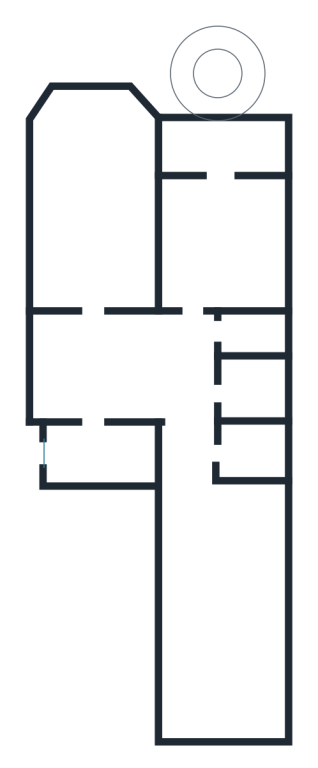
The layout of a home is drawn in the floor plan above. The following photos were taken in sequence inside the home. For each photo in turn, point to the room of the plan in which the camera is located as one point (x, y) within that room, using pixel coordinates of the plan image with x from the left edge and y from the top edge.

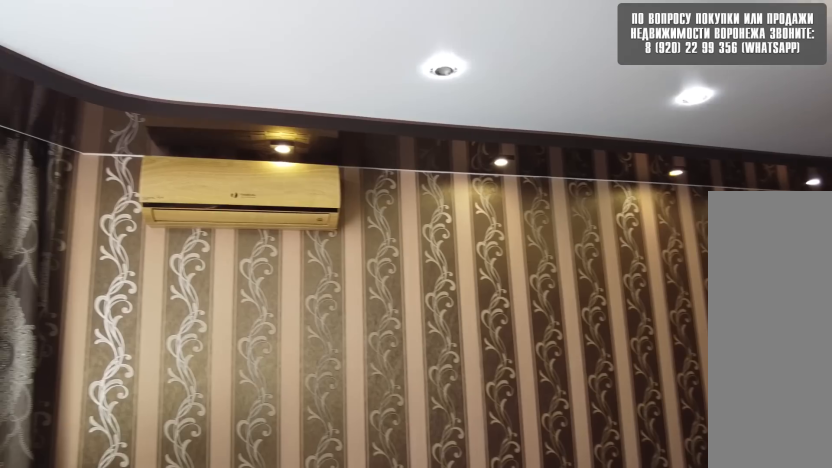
(91, 270)
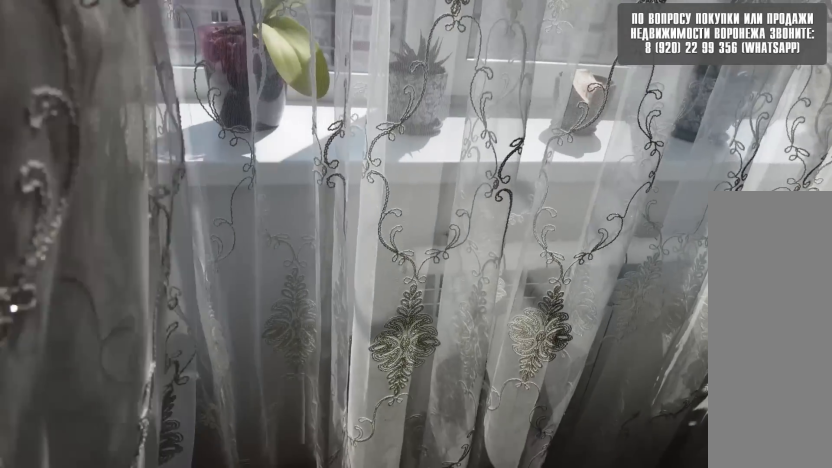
(91, 270)
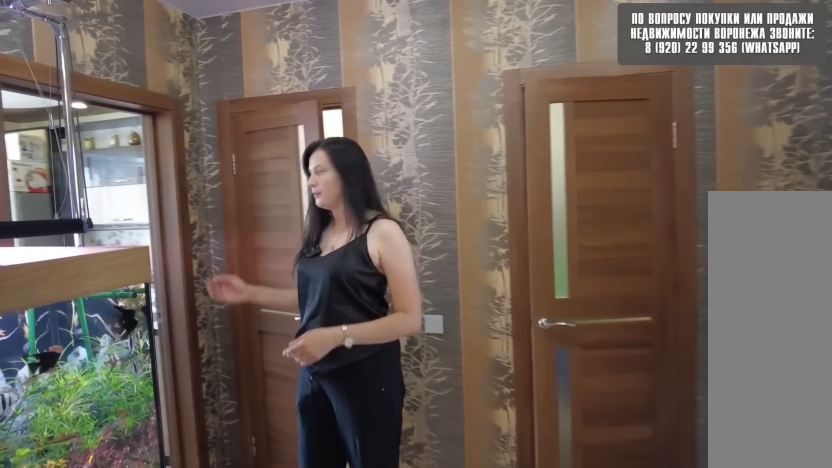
(97, 386)
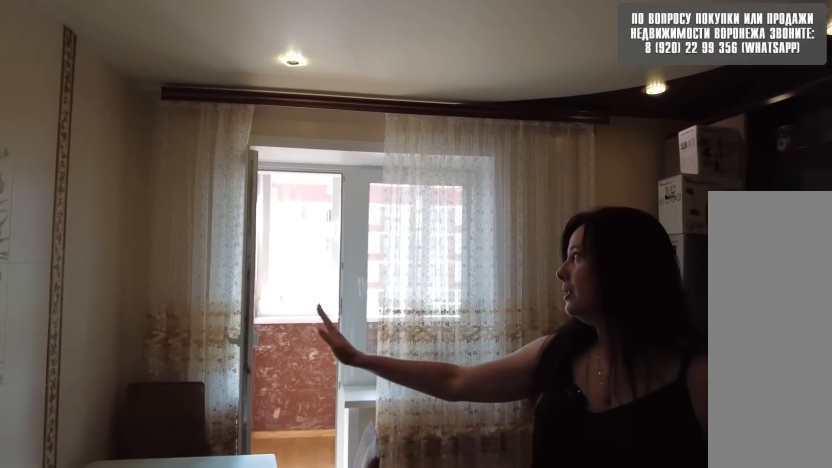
(226, 270)
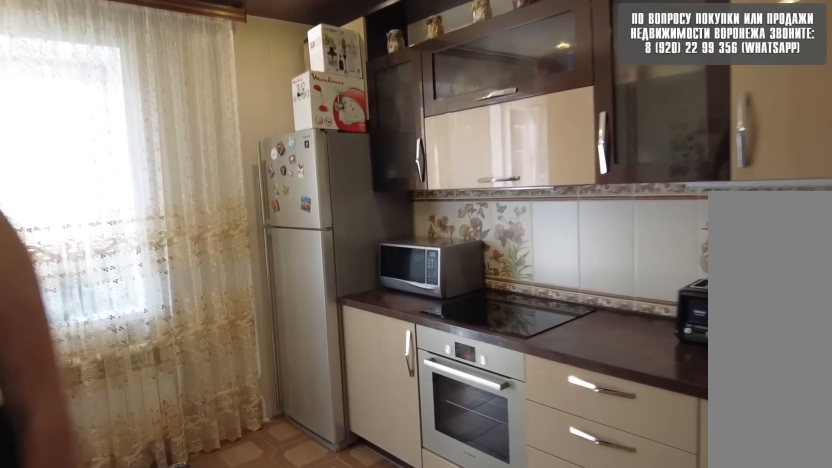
(226, 270)
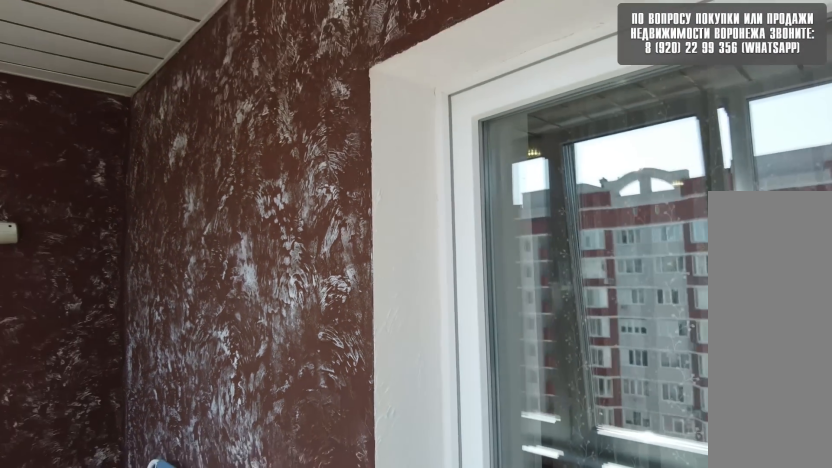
(217, 157)
